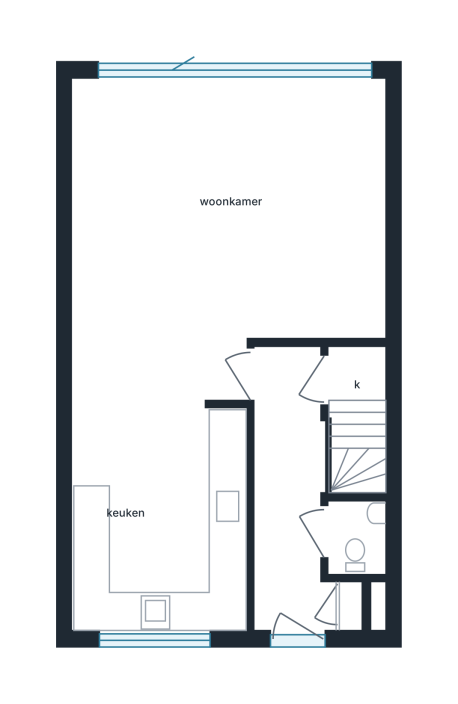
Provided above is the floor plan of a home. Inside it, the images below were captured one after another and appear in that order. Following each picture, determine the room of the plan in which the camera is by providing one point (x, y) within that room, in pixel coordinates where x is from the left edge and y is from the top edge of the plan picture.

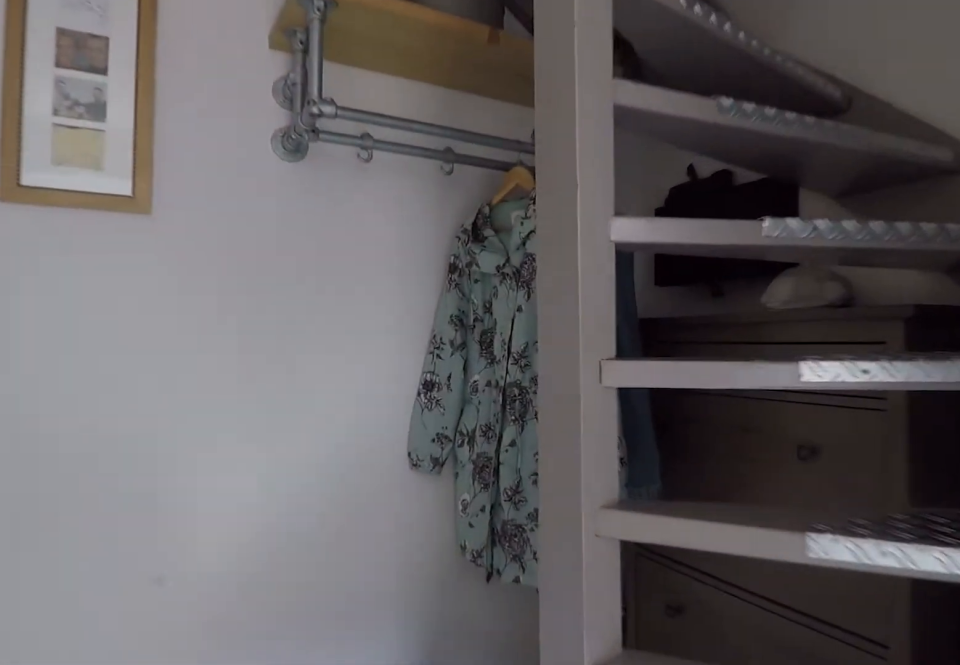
(290, 490)
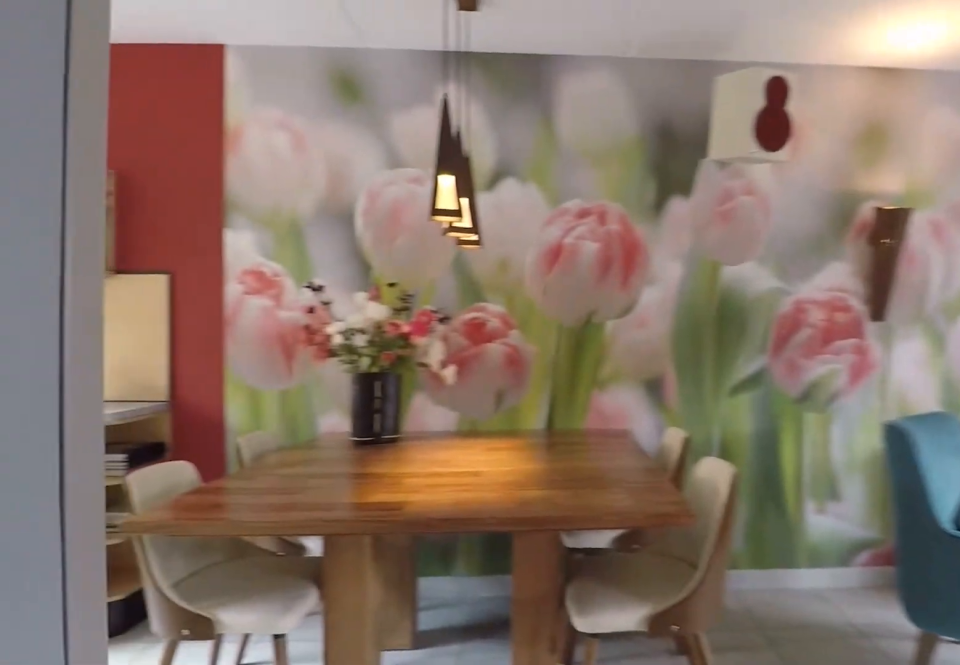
(288, 232)
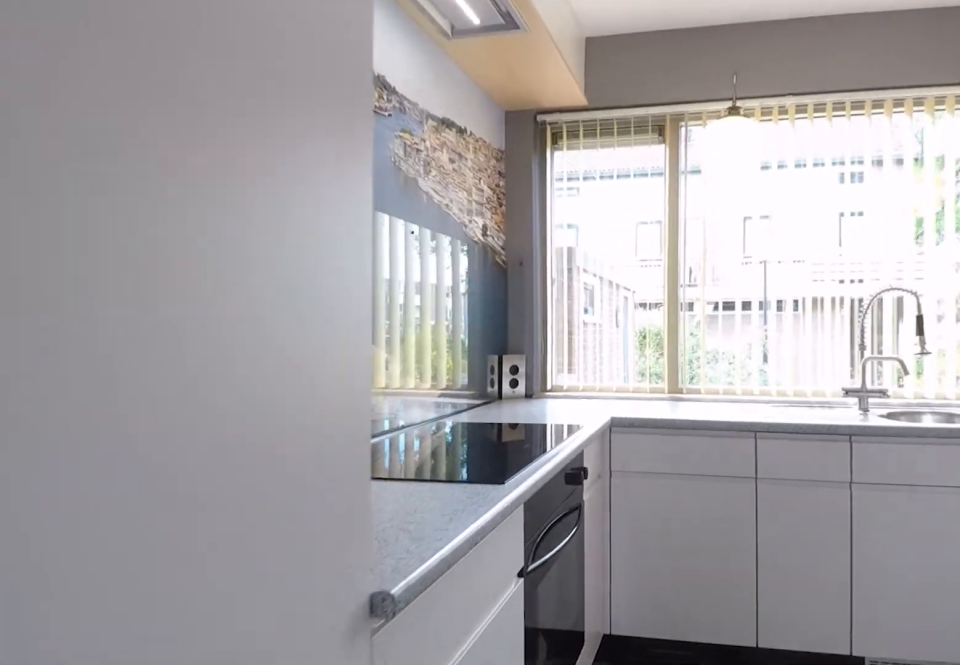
(158, 519)
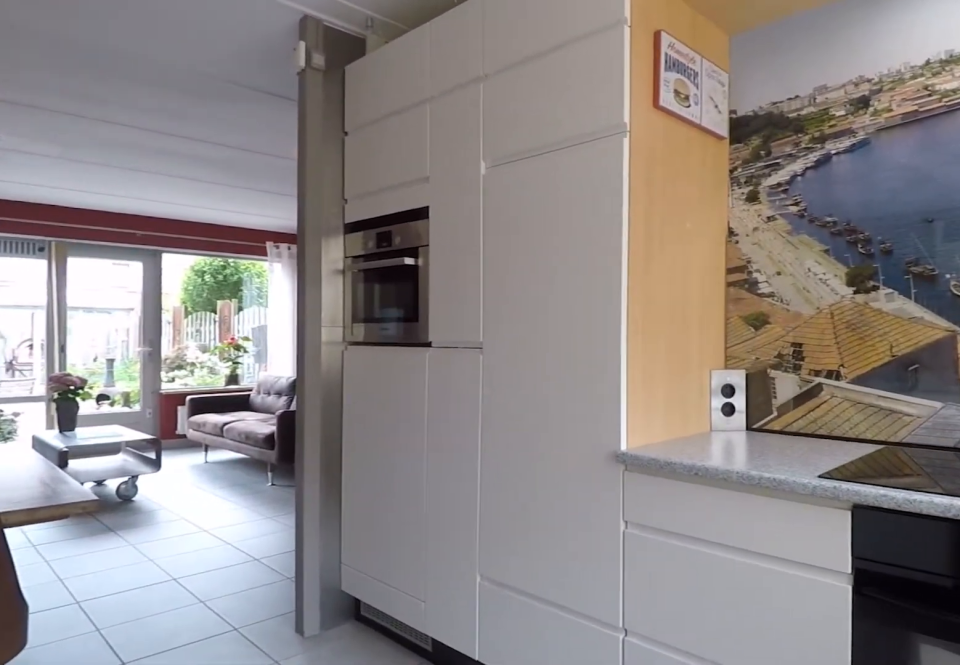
(158, 519)
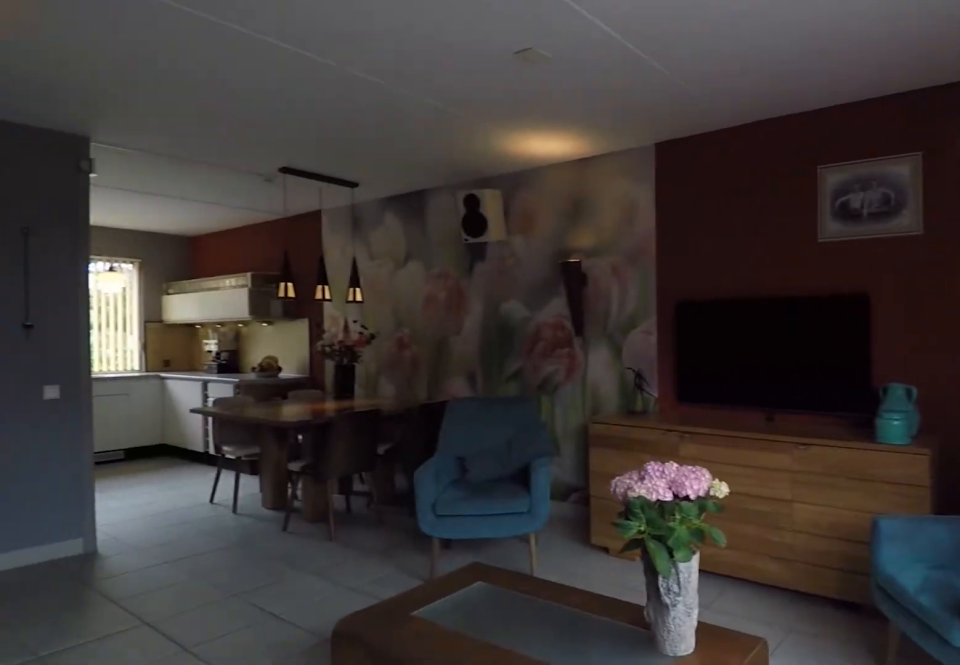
(287, 232)
